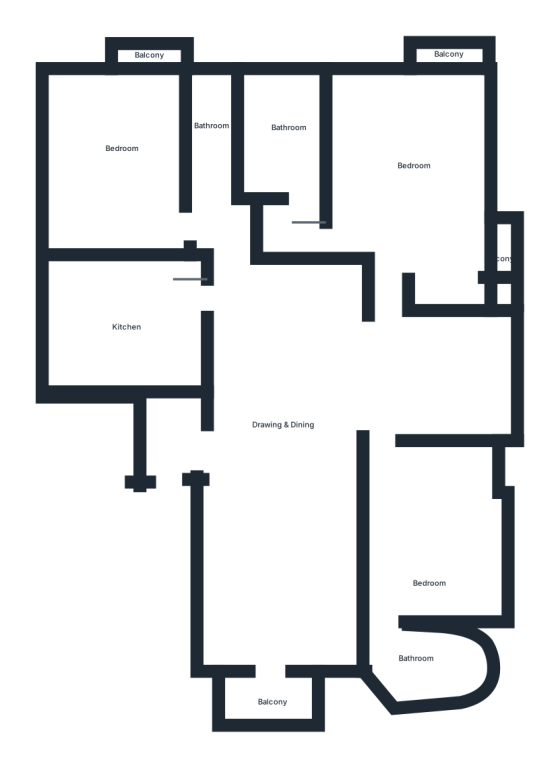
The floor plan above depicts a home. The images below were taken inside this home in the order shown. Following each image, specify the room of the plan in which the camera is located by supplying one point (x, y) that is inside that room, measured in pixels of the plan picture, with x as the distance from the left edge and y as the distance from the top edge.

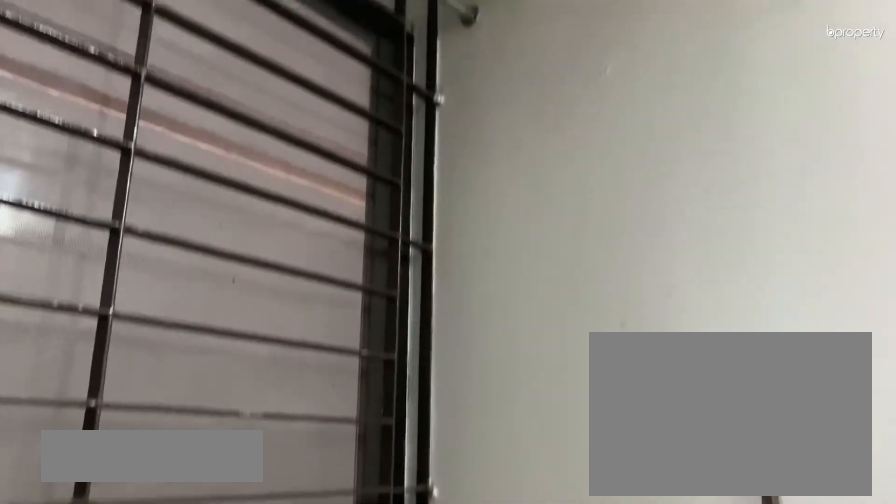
(508, 259)
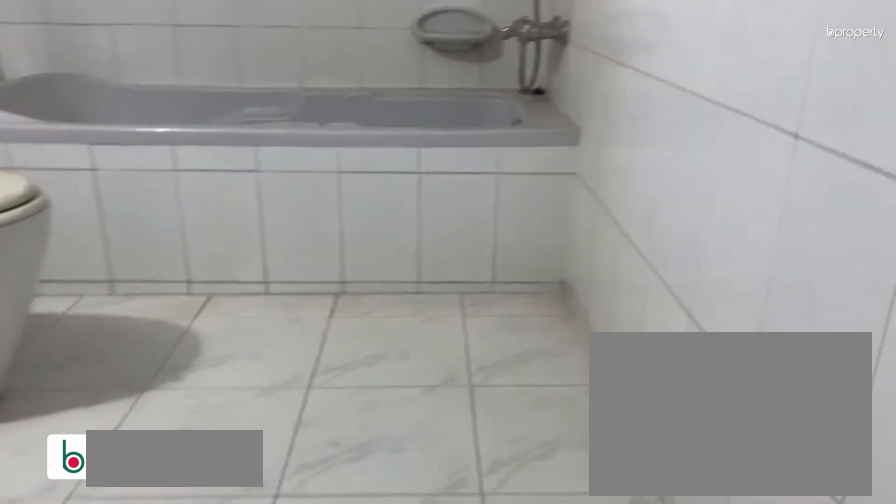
(285, 135)
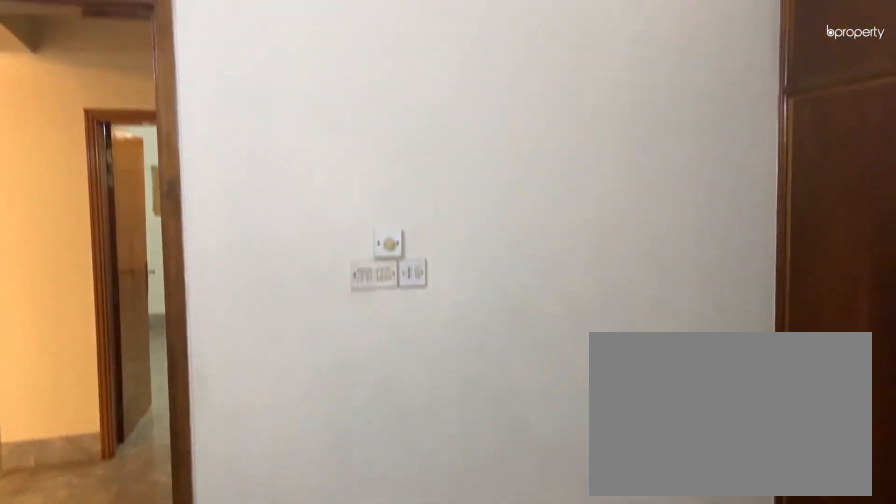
(431, 546)
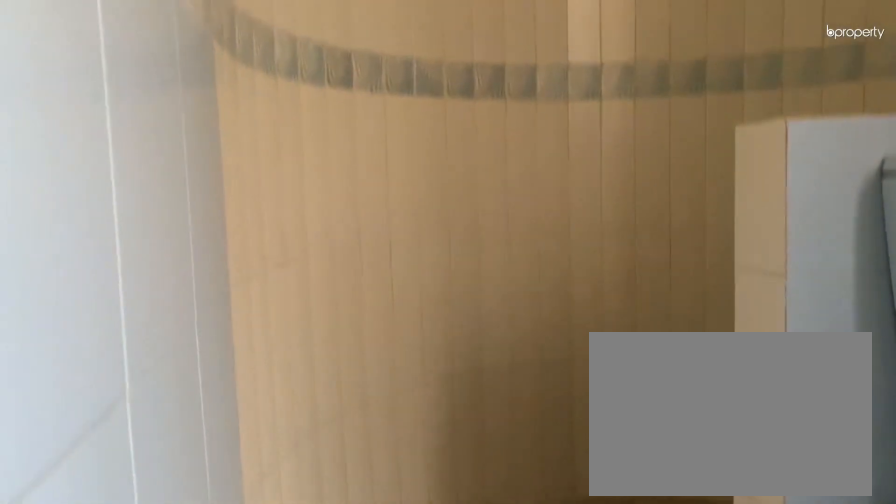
(430, 666)
